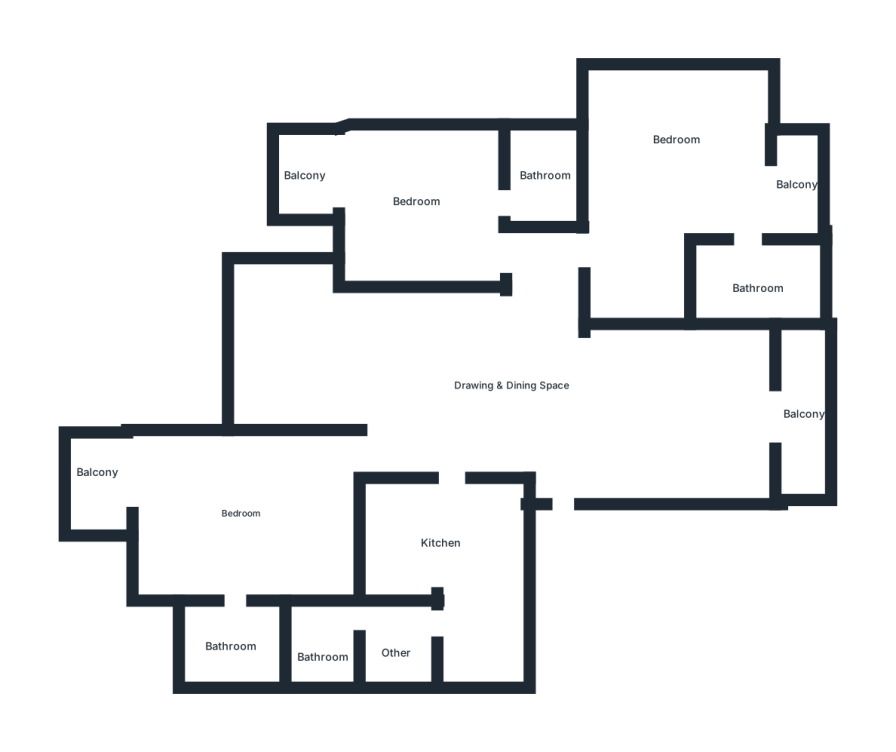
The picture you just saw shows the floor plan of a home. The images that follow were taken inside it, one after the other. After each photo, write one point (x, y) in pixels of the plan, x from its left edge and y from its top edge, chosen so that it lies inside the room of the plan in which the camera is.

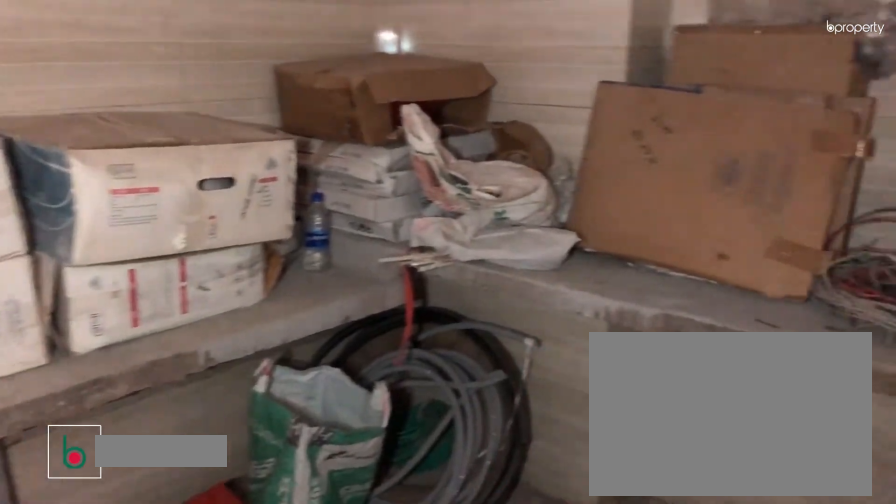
(436, 531)
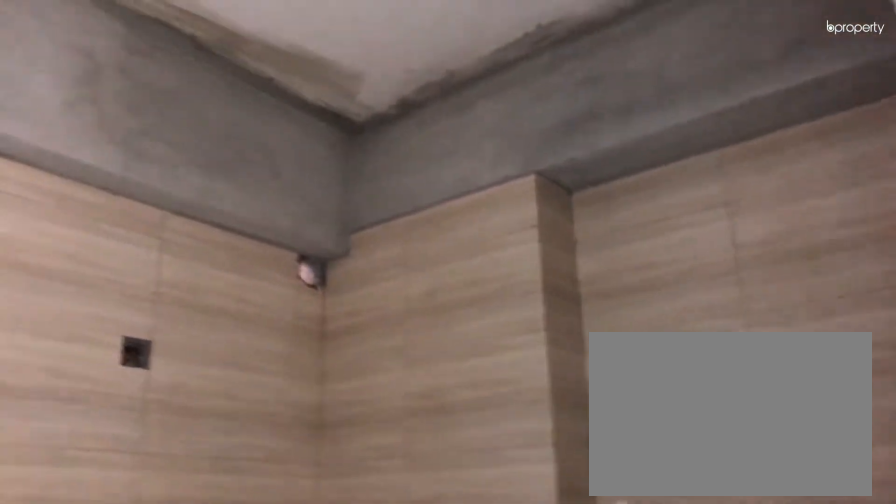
(436, 531)
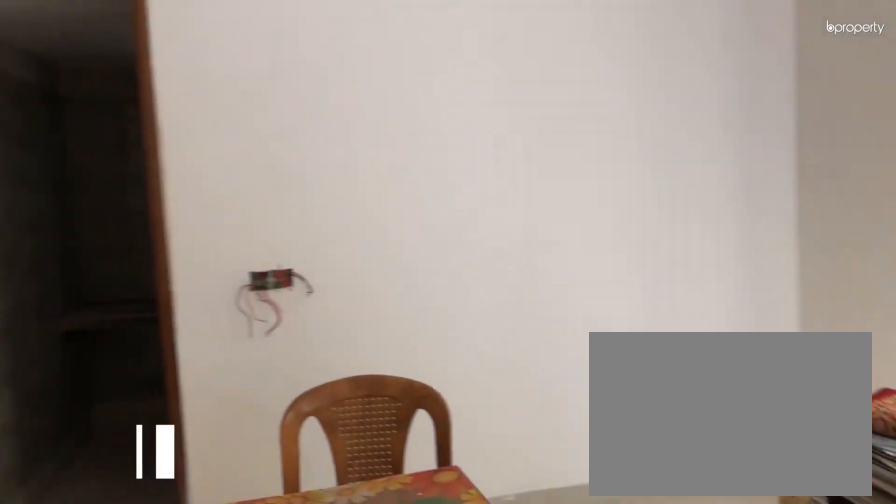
(232, 507)
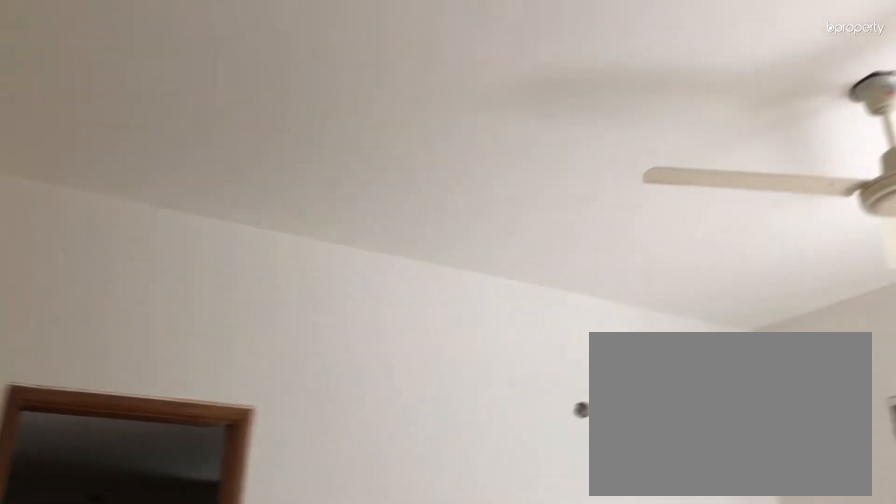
(229, 507)
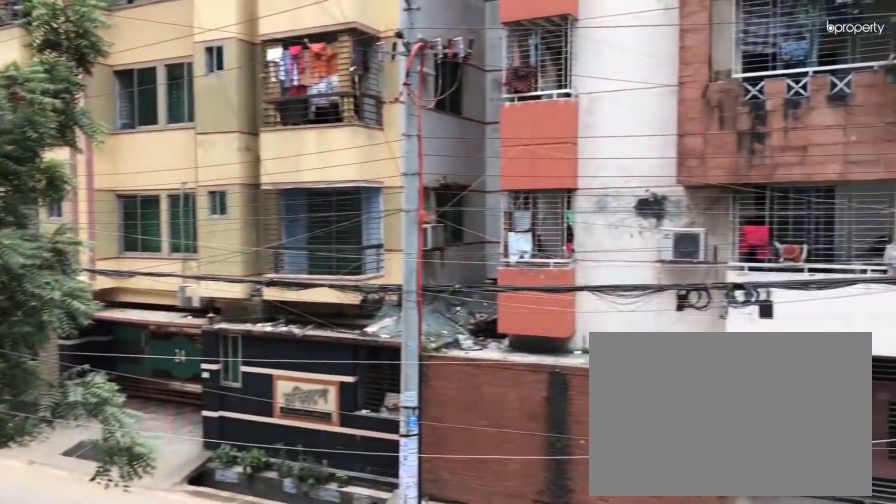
(107, 484)
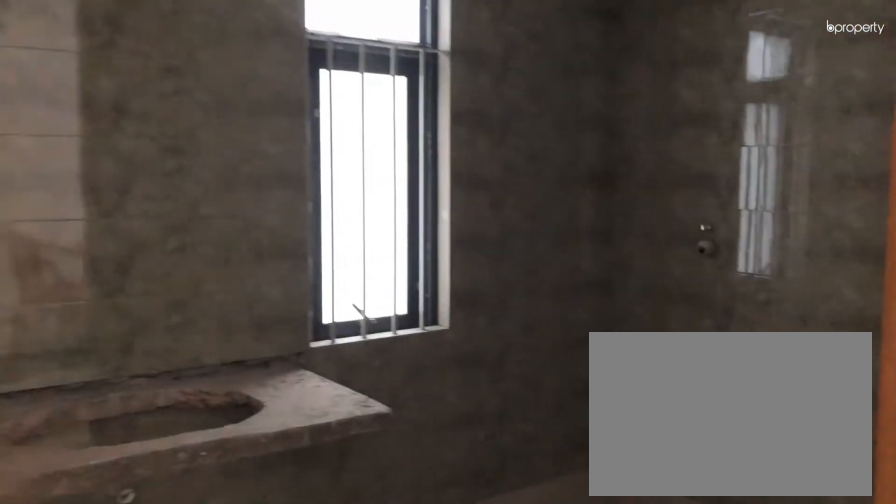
(233, 589)
